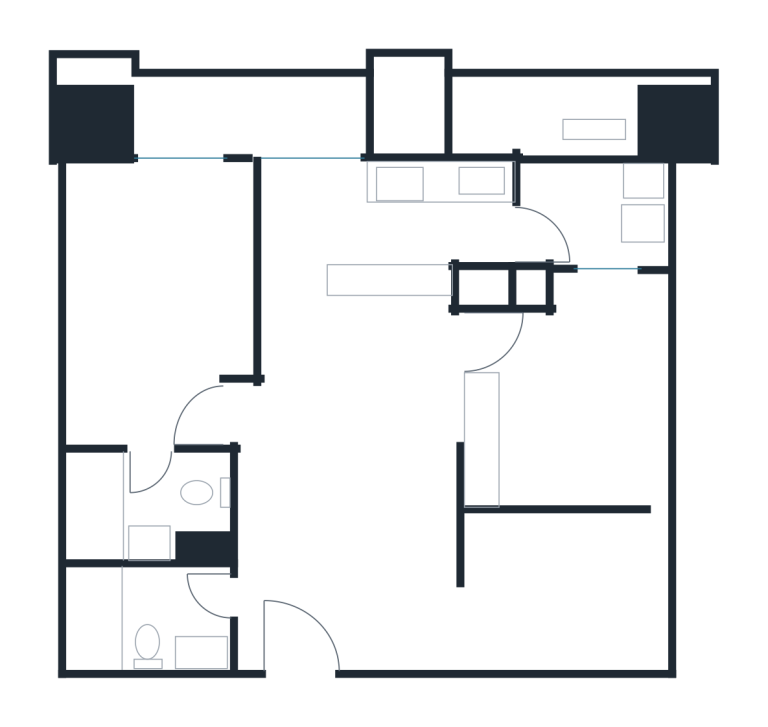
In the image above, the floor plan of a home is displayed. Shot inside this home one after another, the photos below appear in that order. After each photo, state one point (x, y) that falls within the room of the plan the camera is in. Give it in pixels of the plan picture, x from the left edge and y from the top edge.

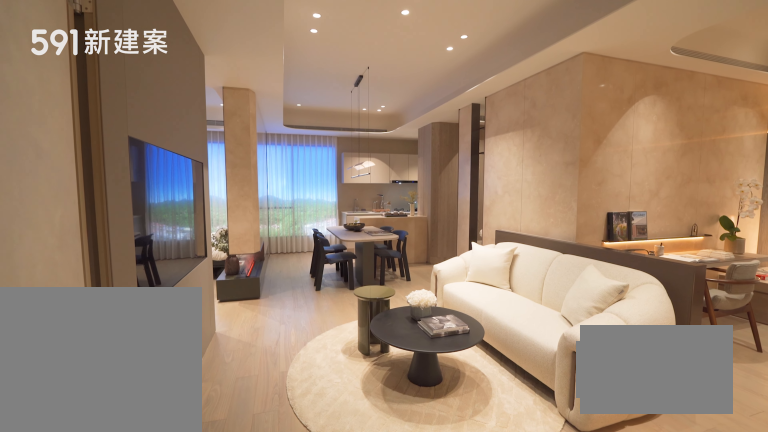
(346, 534)
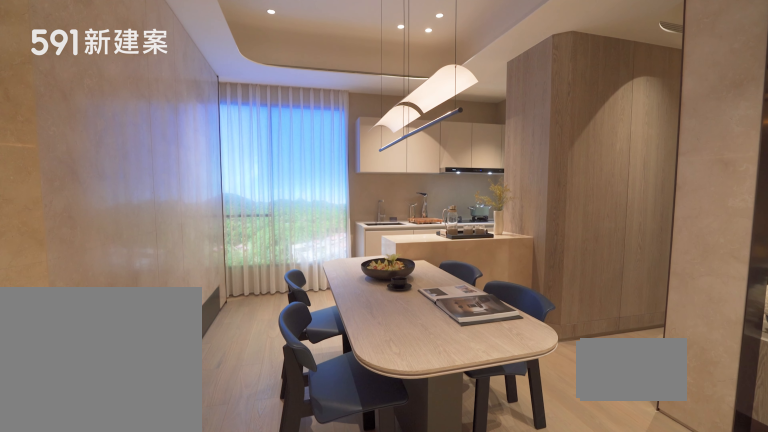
(362, 343)
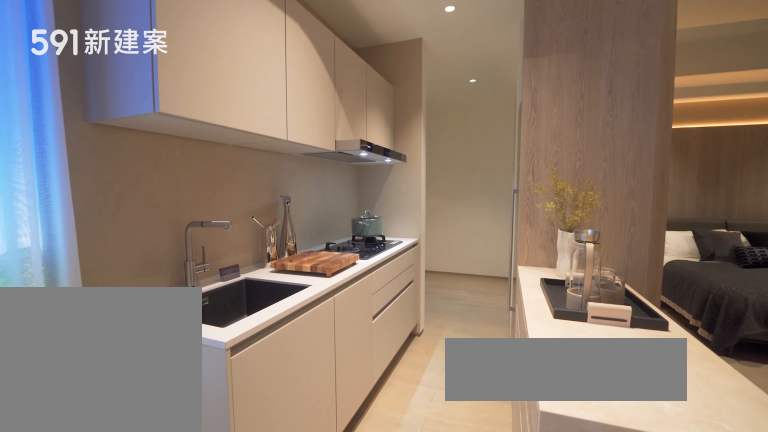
(444, 220)
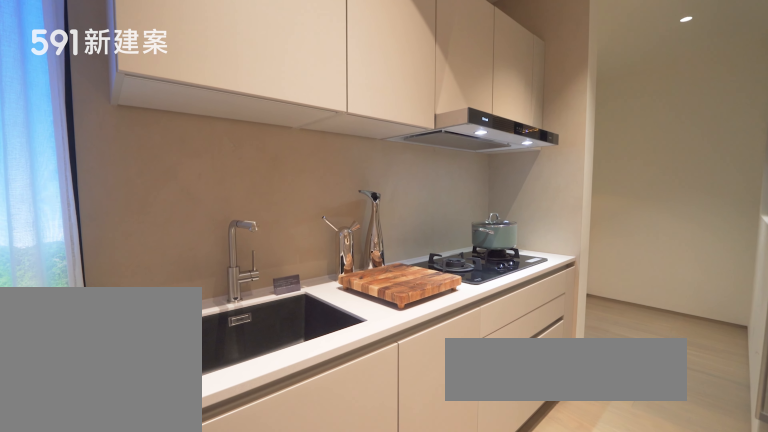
(444, 220)
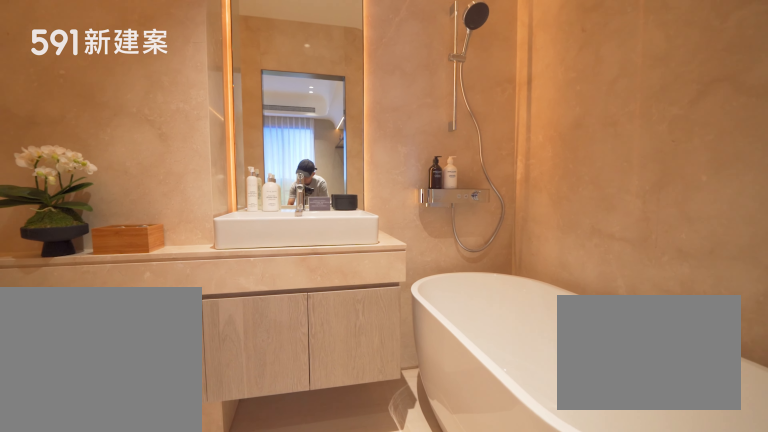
(150, 508)
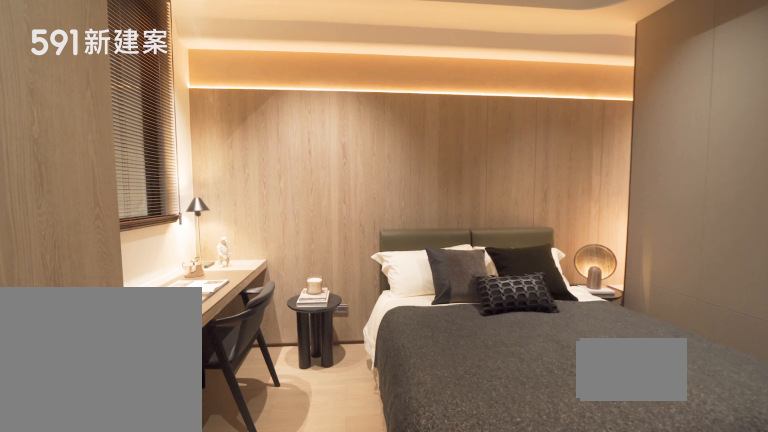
(573, 399)
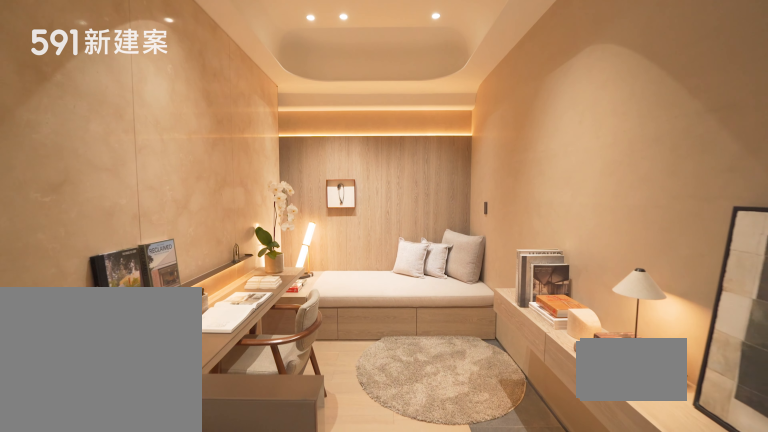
(570, 590)
